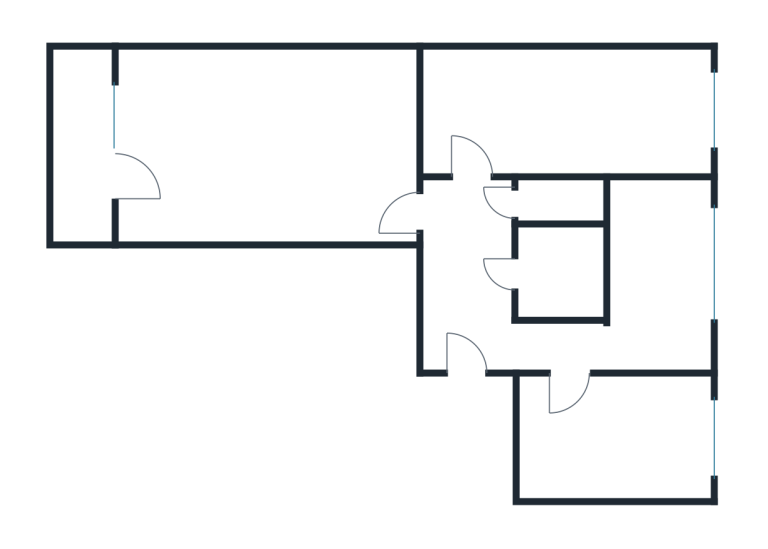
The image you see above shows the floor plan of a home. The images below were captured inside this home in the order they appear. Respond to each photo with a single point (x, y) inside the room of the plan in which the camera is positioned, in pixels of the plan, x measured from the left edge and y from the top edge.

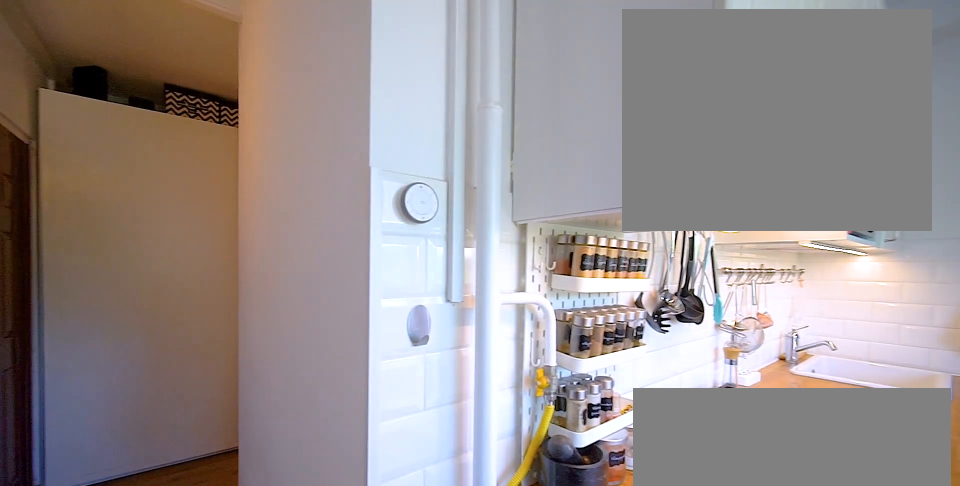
(663, 278)
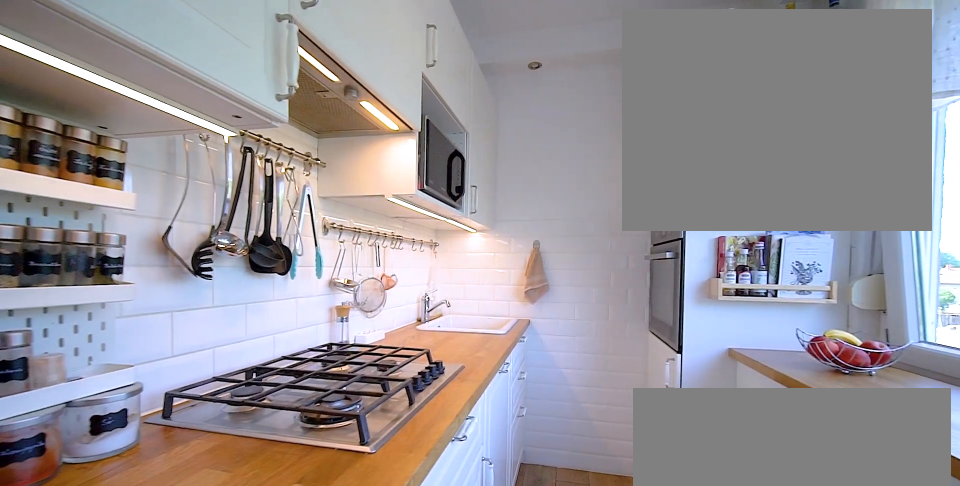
(663, 278)
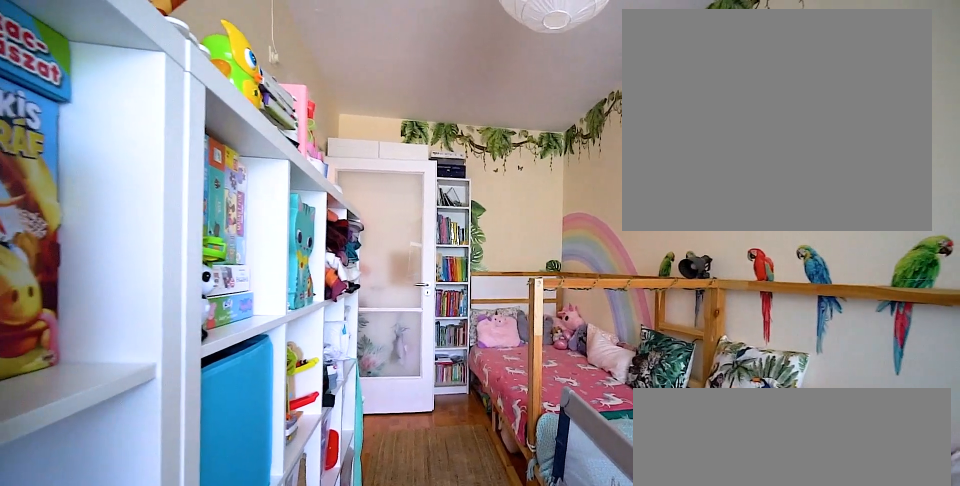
(585, 113)
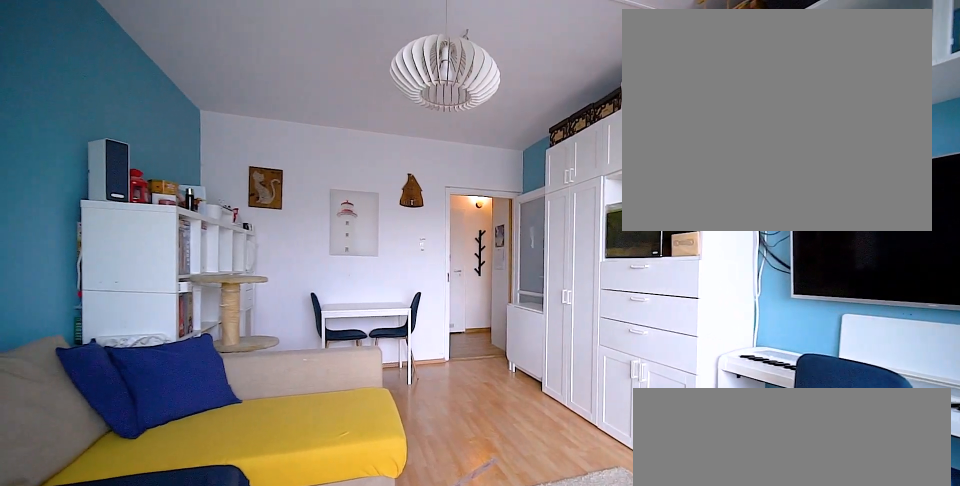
(274, 147)
